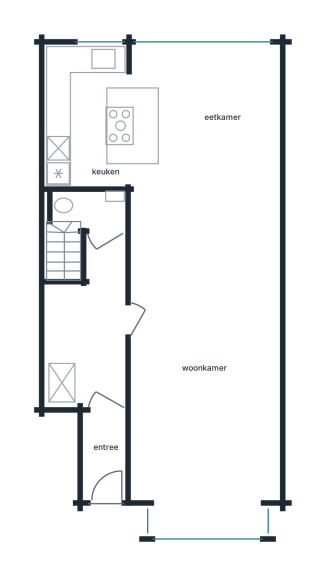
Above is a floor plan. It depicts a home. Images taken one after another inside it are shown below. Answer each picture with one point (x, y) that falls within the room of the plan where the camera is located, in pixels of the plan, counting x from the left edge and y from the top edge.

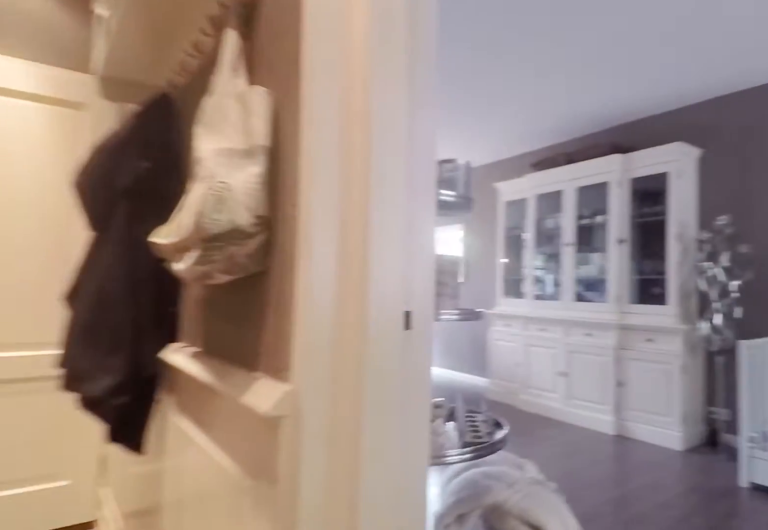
(93, 359)
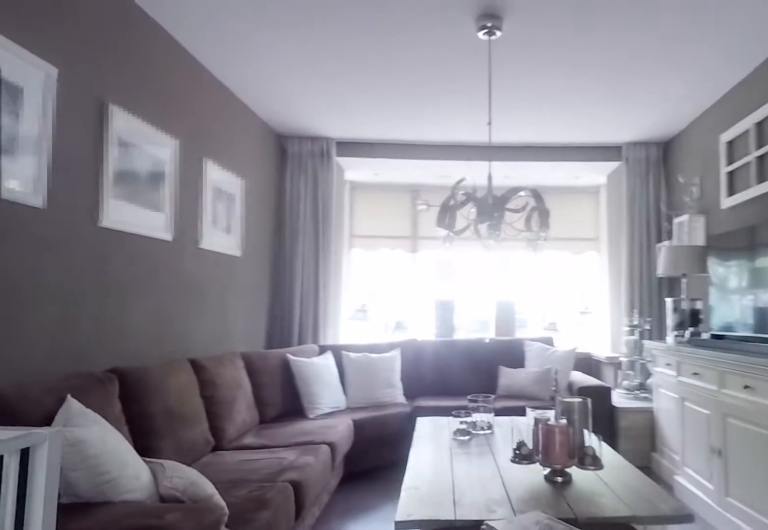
(203, 277)
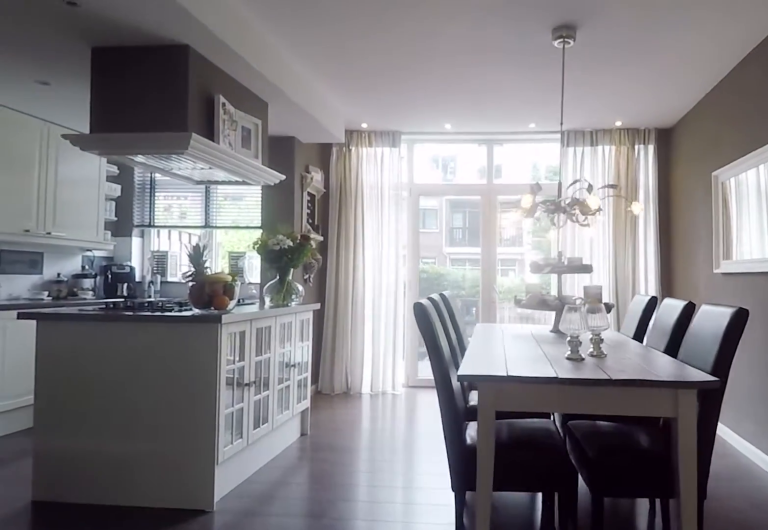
(203, 277)
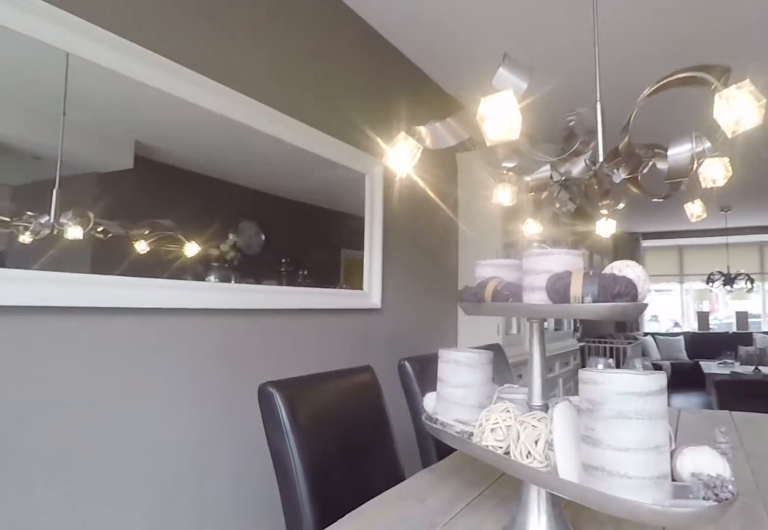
(141, 98)
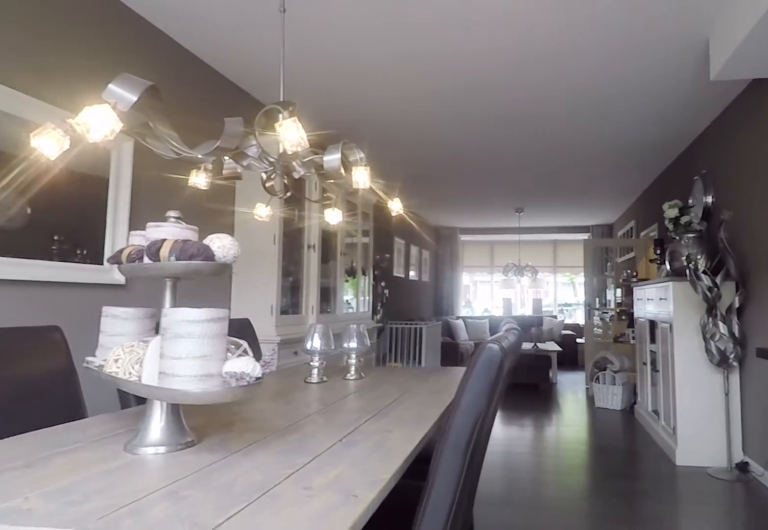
(141, 98)
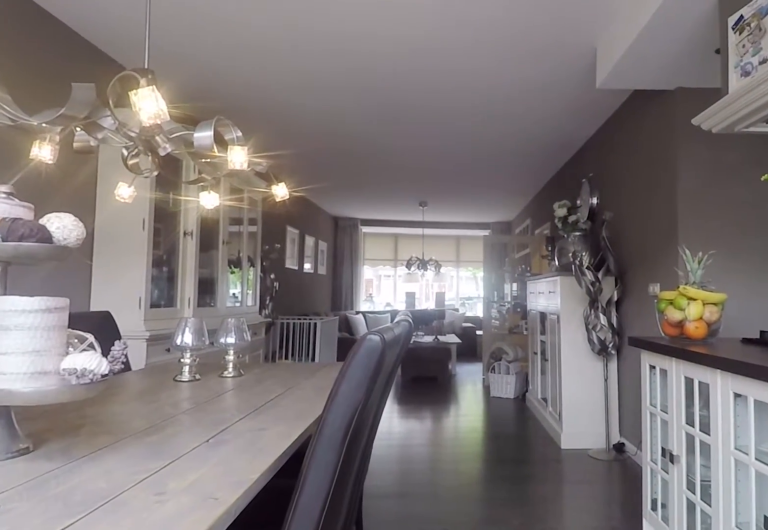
(141, 98)
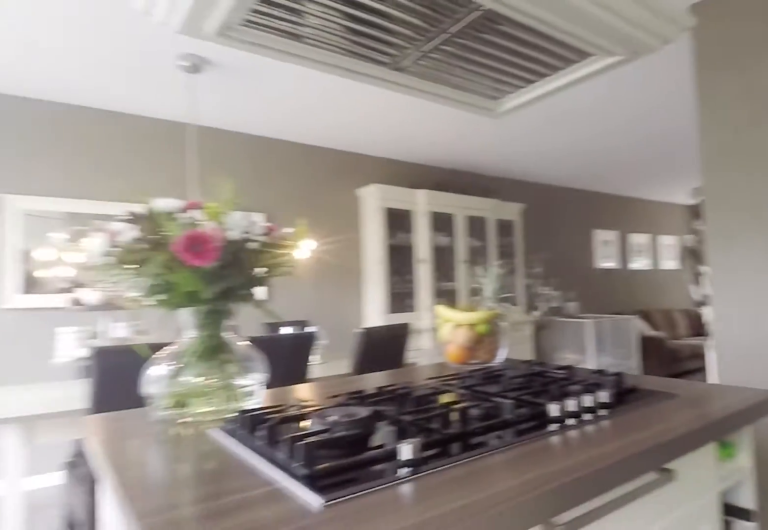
(141, 98)
